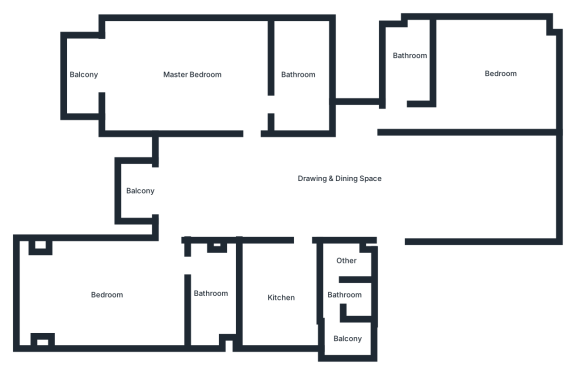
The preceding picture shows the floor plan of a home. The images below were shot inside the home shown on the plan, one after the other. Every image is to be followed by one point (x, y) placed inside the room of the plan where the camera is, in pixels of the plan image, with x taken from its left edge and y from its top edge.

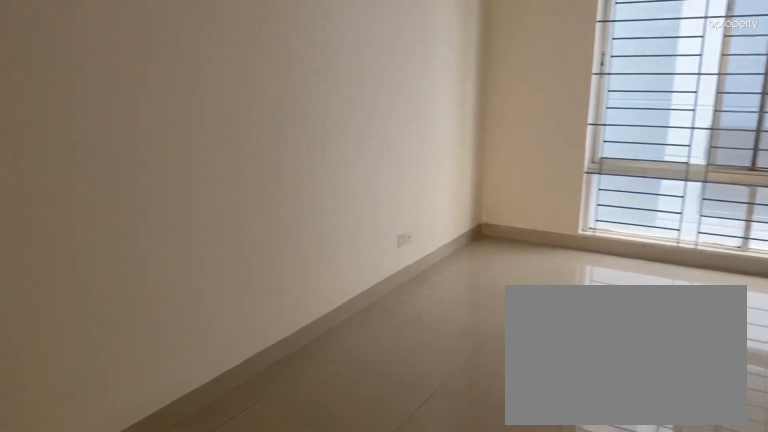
(379, 179)
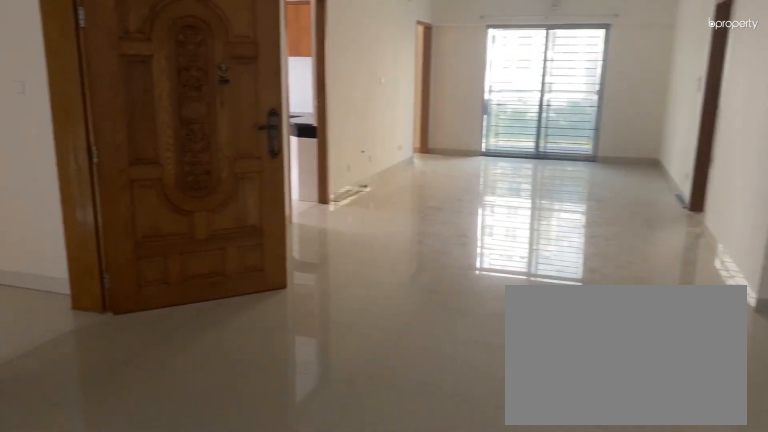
(379, 179)
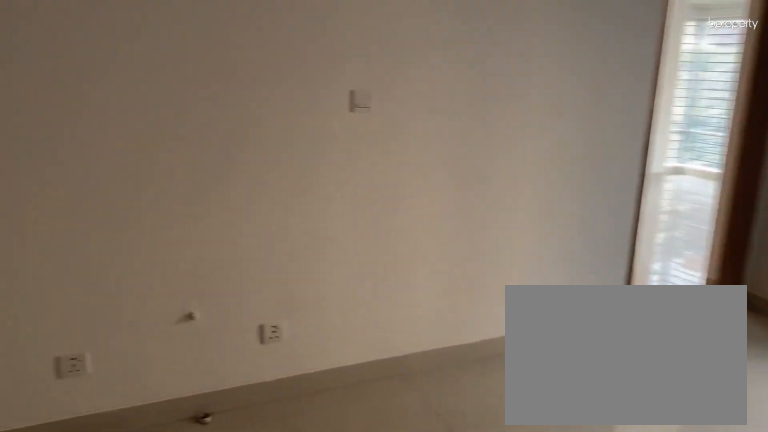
(214, 181)
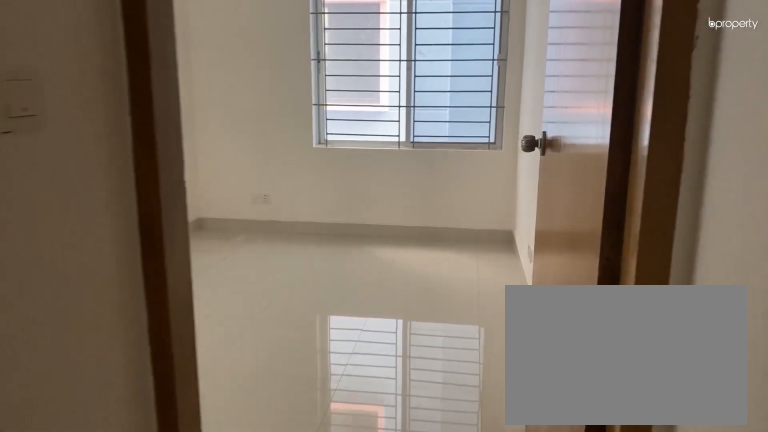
(415, 118)
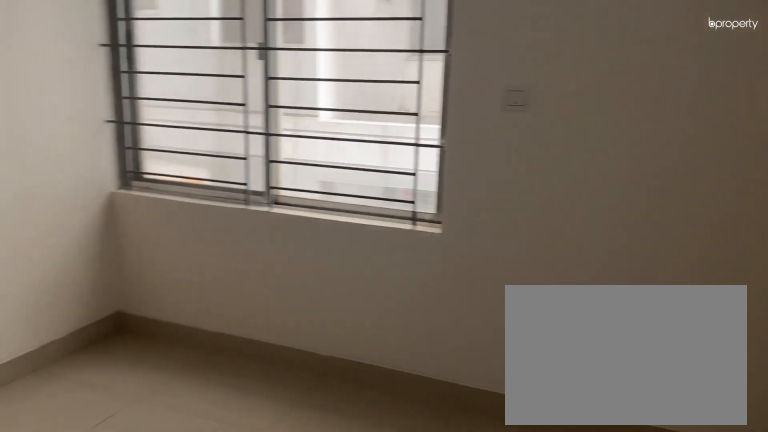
(478, 74)
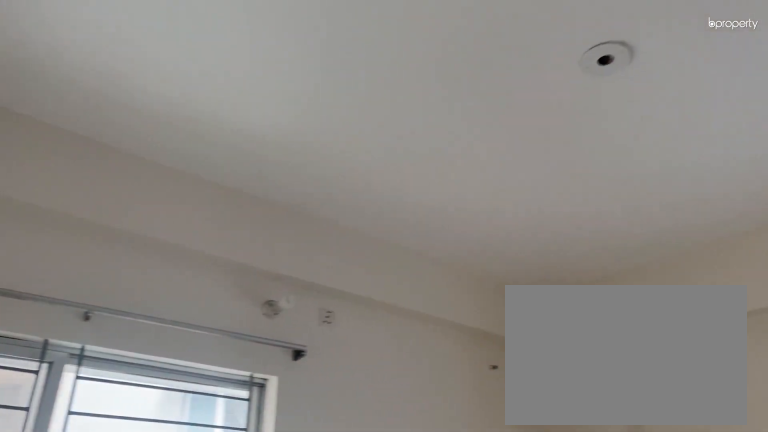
(478, 74)
